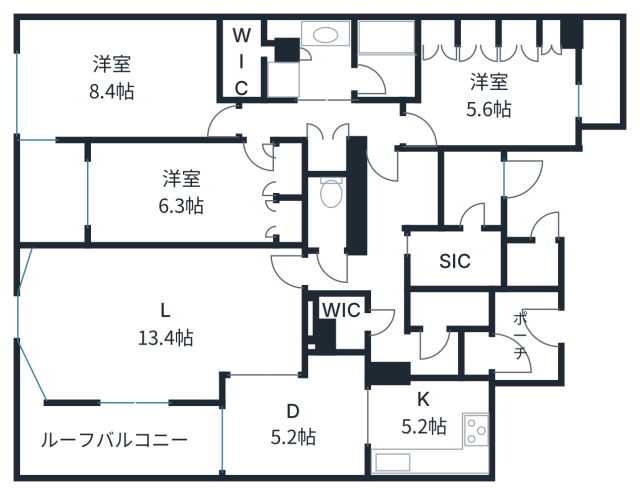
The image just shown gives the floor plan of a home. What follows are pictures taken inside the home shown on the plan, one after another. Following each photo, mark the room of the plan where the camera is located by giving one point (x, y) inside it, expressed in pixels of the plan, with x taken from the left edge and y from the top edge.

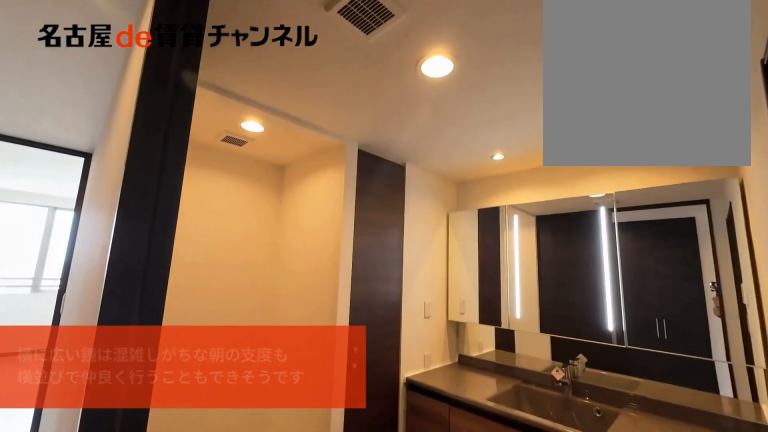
(315, 64)
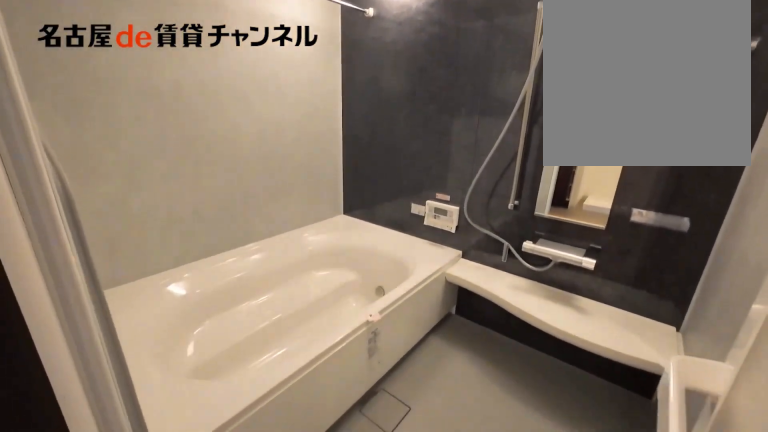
(386, 59)
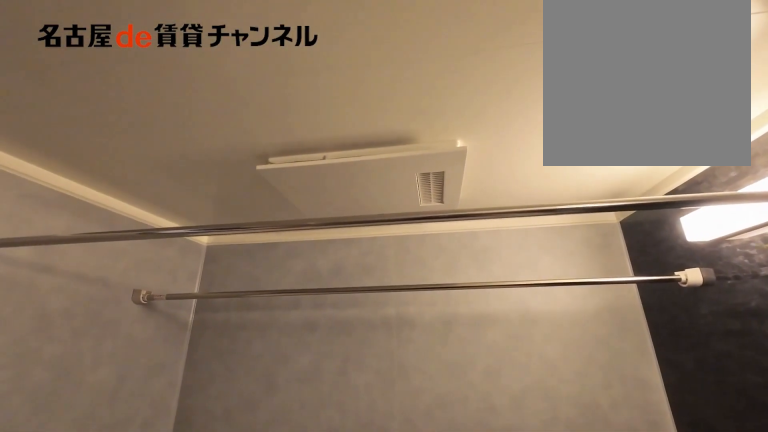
(386, 59)
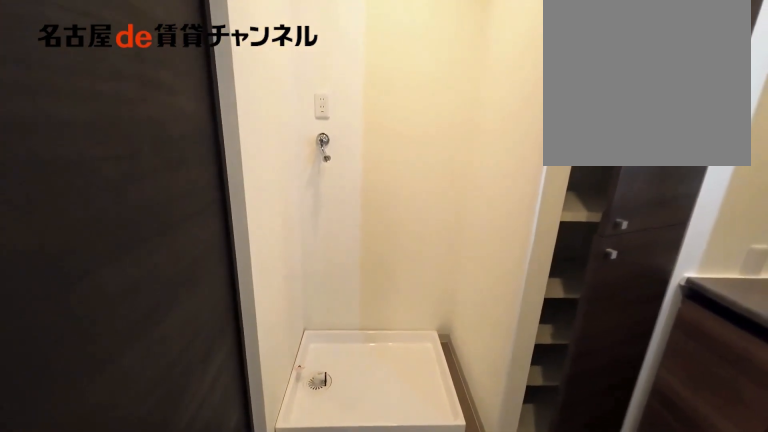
(316, 64)
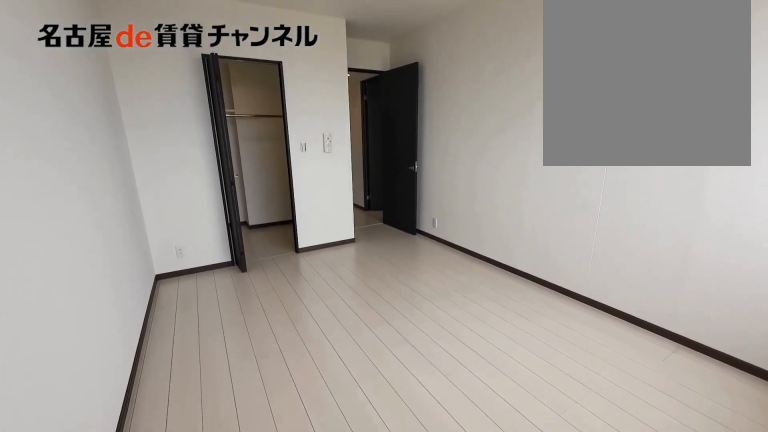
(125, 80)
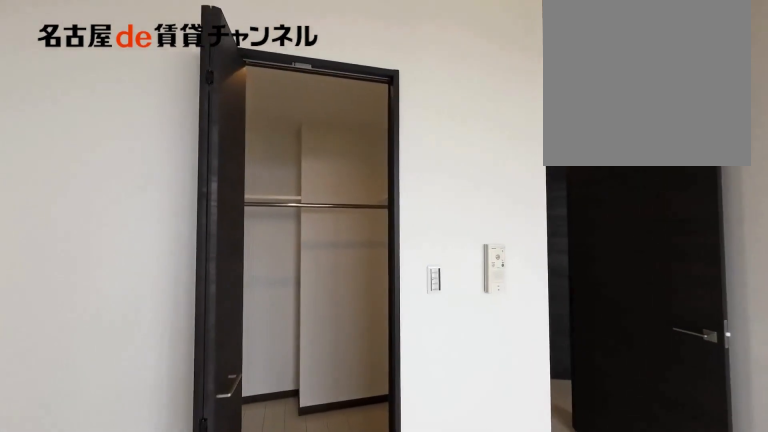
(125, 80)
